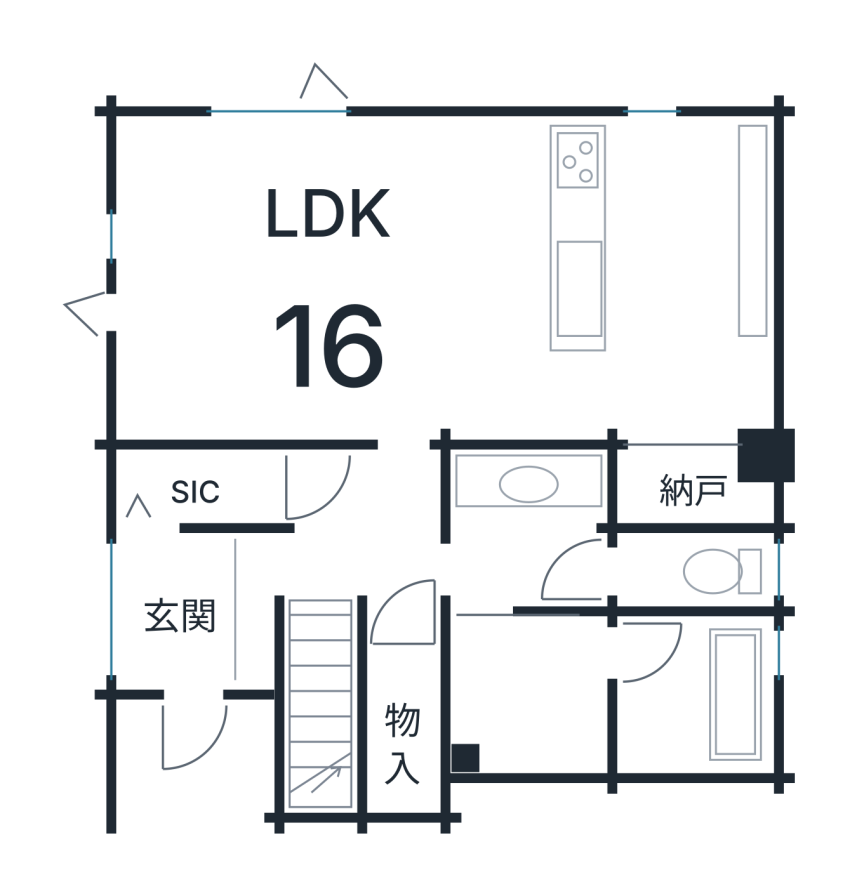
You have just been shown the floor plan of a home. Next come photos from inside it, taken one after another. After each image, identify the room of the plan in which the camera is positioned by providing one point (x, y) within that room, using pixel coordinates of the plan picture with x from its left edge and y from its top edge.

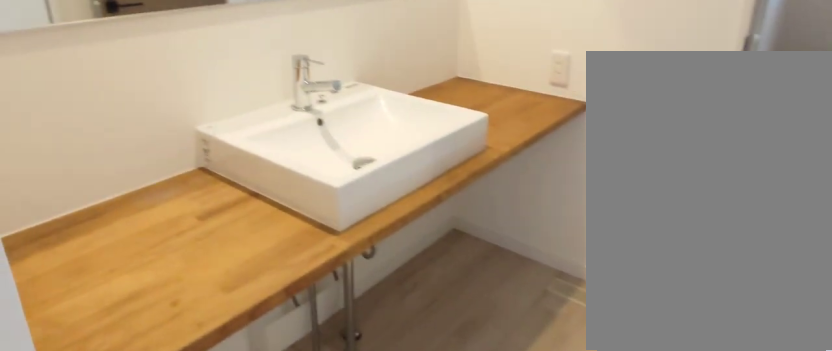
(528, 562)
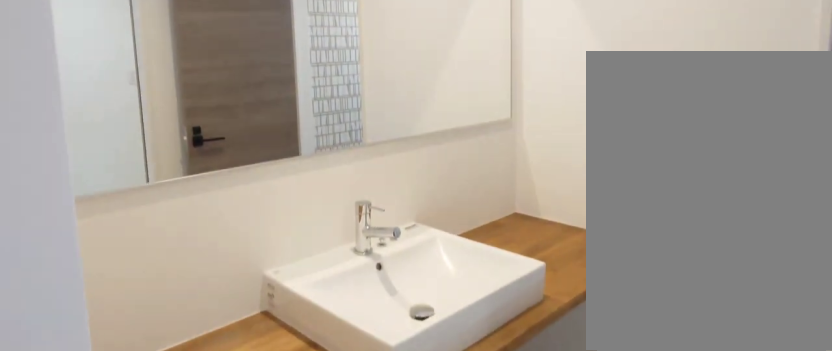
(528, 562)
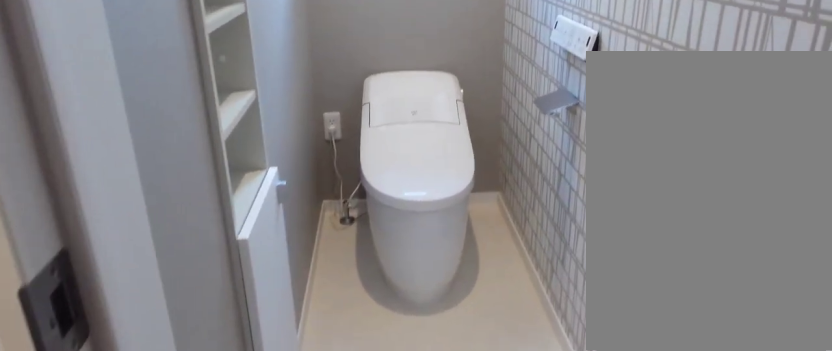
(682, 583)
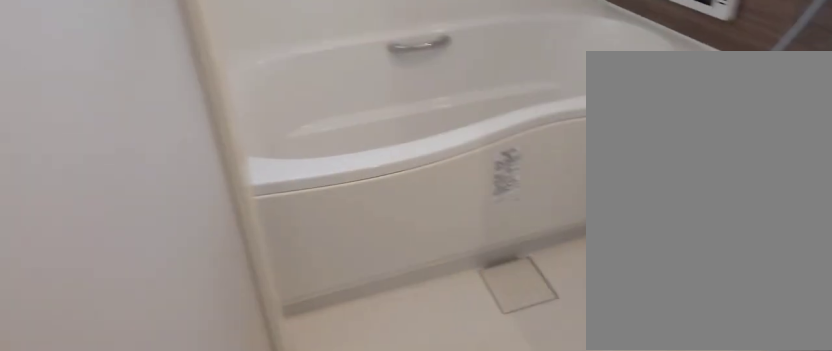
(687, 715)
